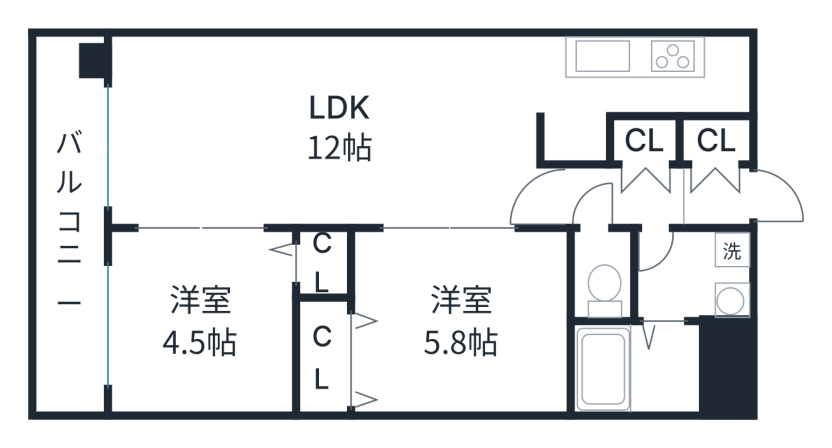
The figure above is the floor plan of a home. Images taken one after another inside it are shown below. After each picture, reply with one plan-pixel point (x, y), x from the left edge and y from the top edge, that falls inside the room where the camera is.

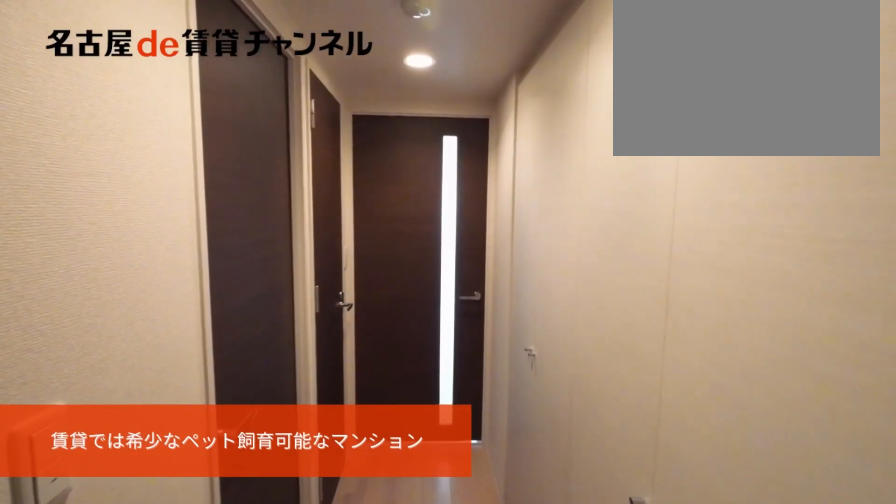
(680, 171)
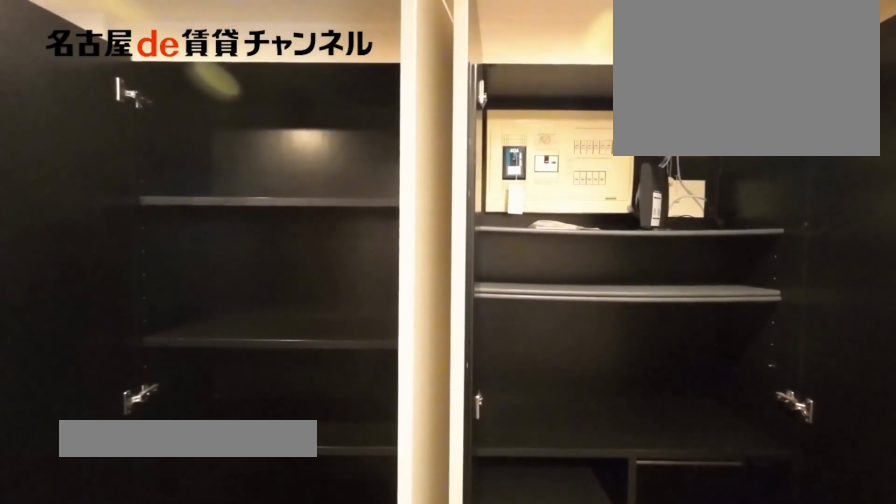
(680, 171)
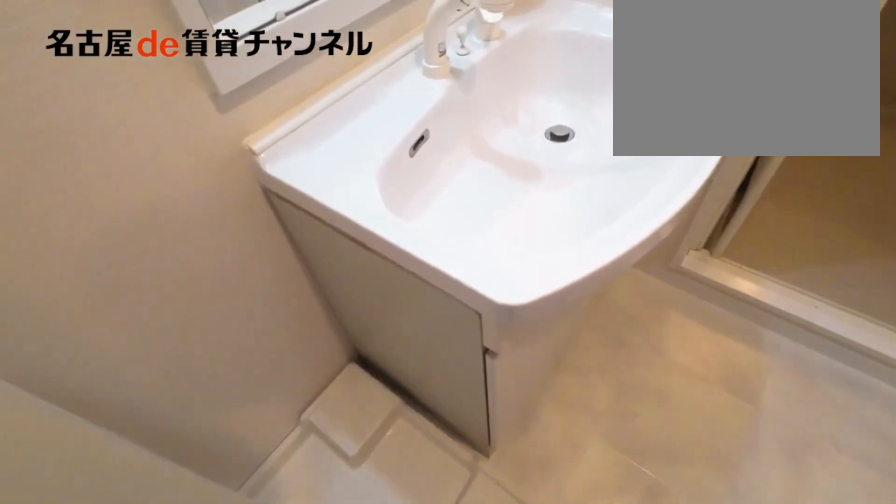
(694, 275)
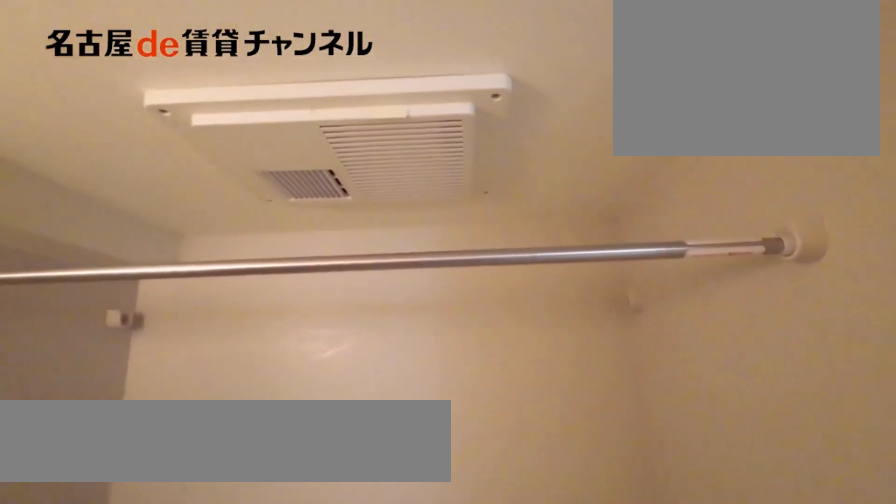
(634, 366)
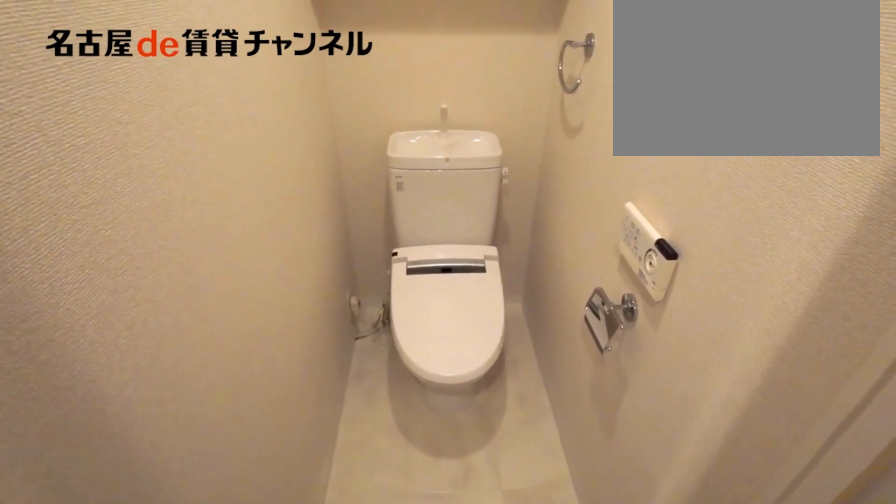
(602, 274)
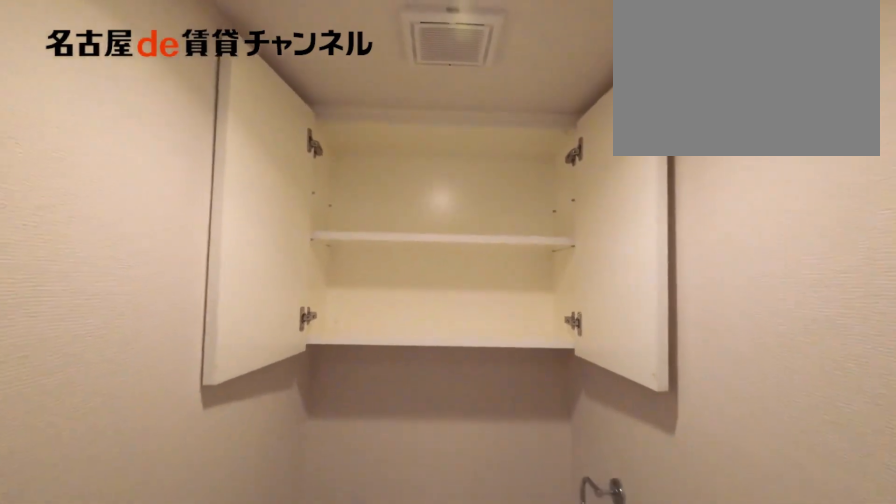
(602, 274)
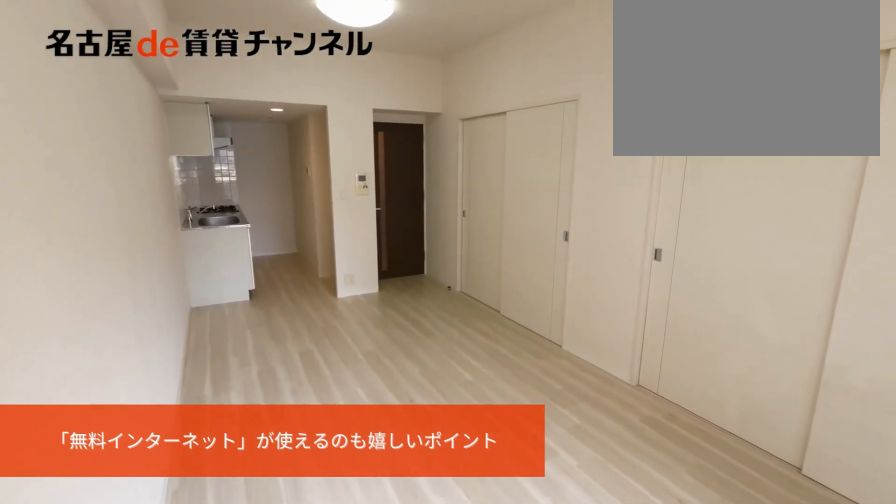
(335, 130)
